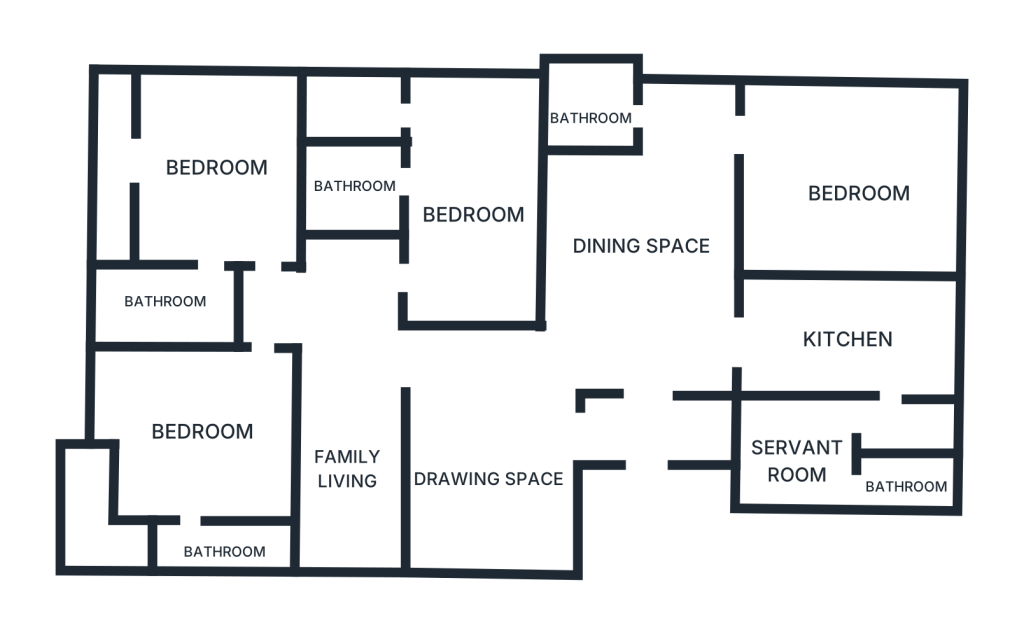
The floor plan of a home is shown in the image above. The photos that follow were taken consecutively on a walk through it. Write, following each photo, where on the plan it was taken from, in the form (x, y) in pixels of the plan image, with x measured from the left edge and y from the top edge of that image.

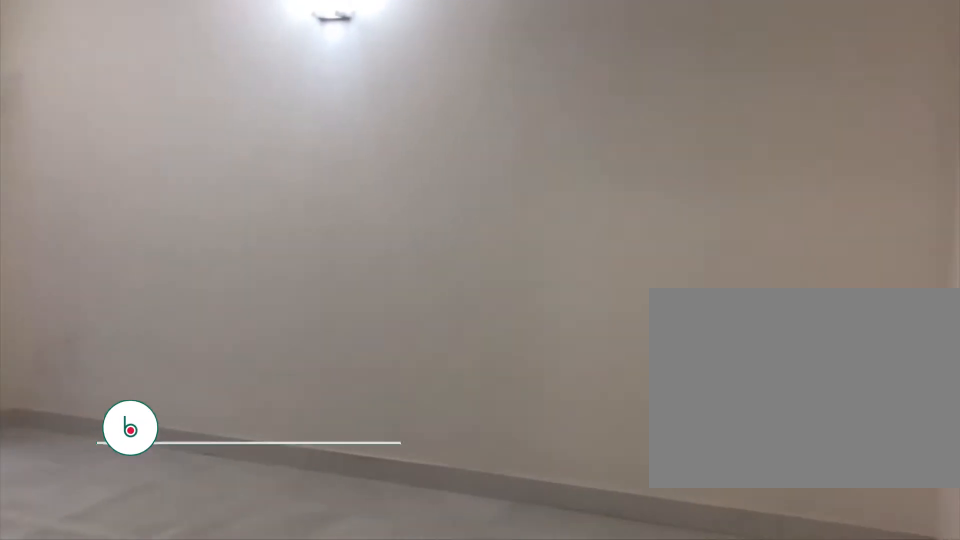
(424, 287)
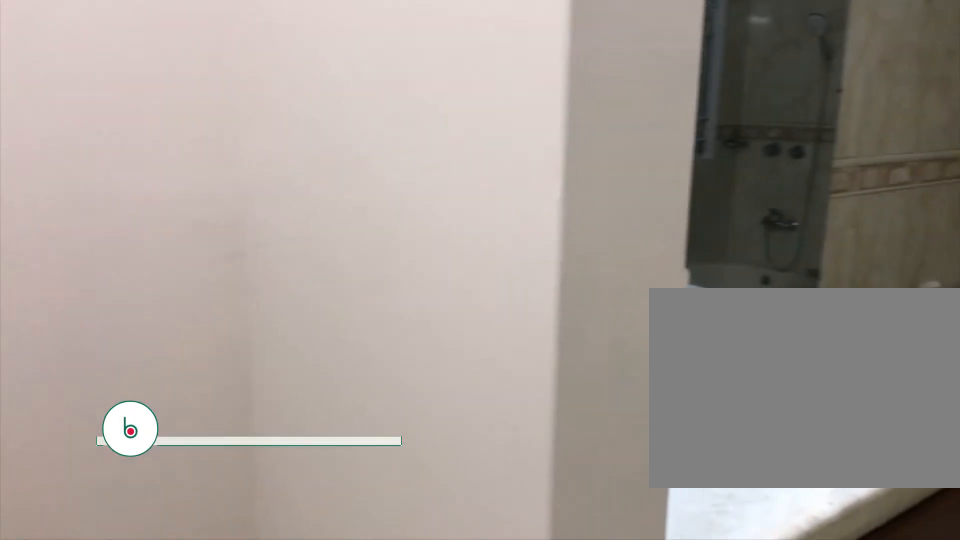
(166, 305)
